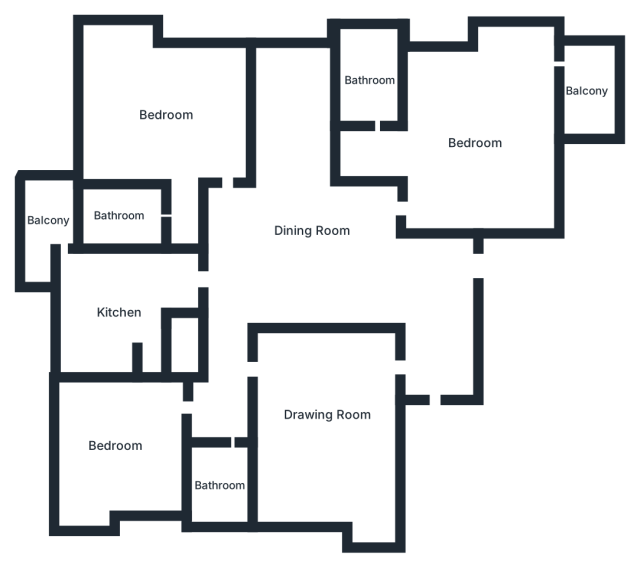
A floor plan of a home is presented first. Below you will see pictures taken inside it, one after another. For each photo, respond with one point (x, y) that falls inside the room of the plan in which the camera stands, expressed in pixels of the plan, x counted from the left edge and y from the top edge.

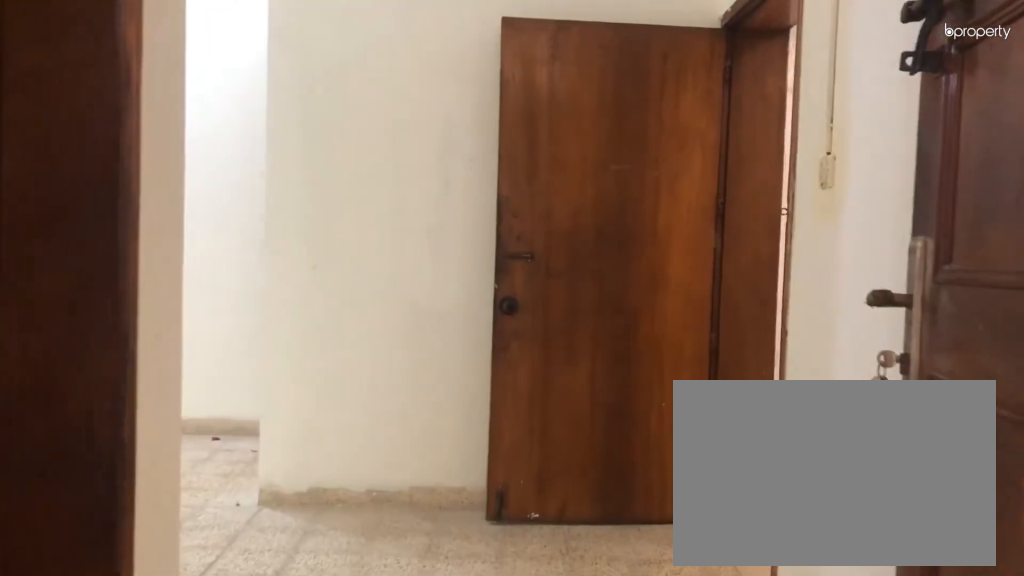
(434, 347)
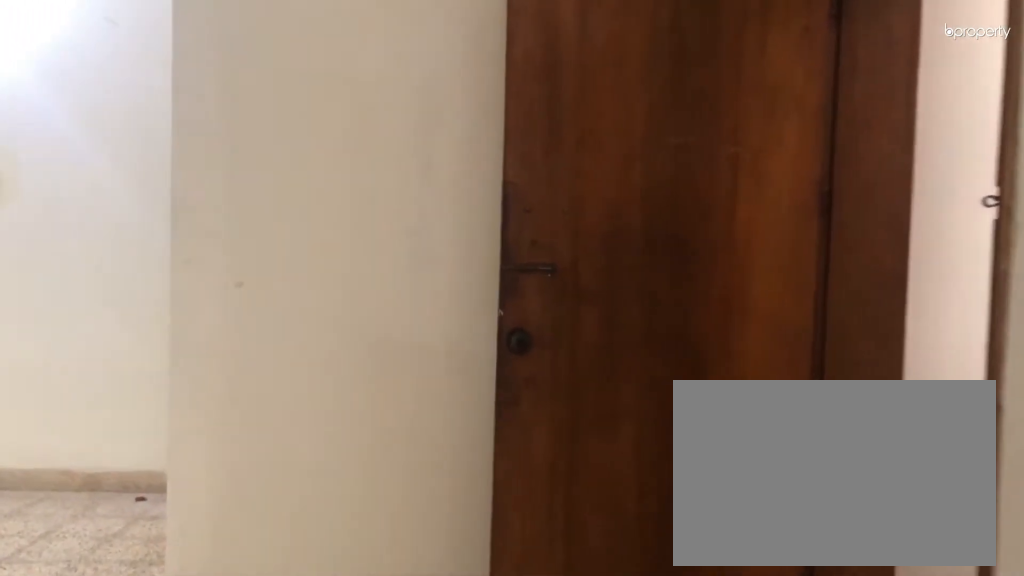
(434, 347)
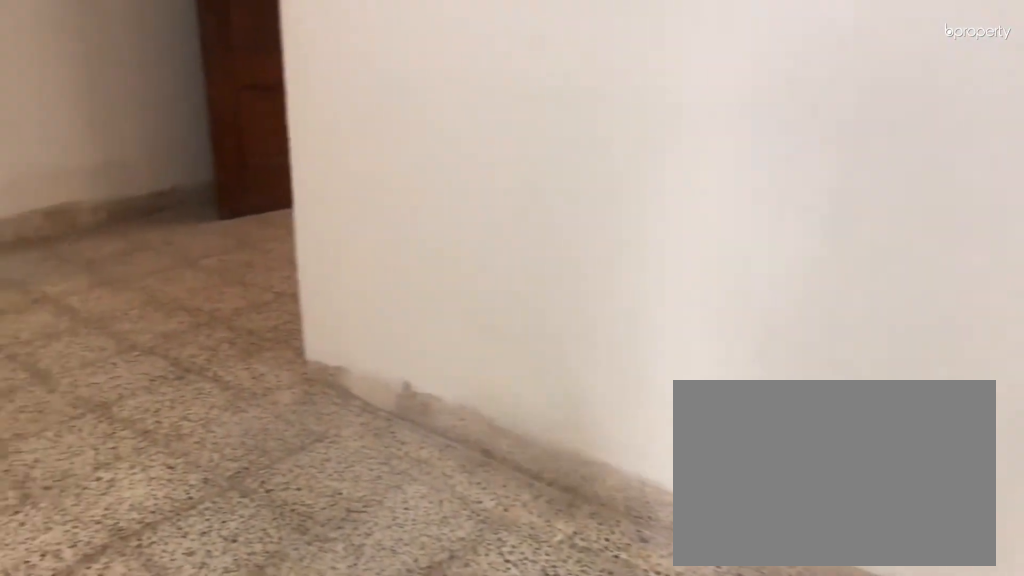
(306, 228)
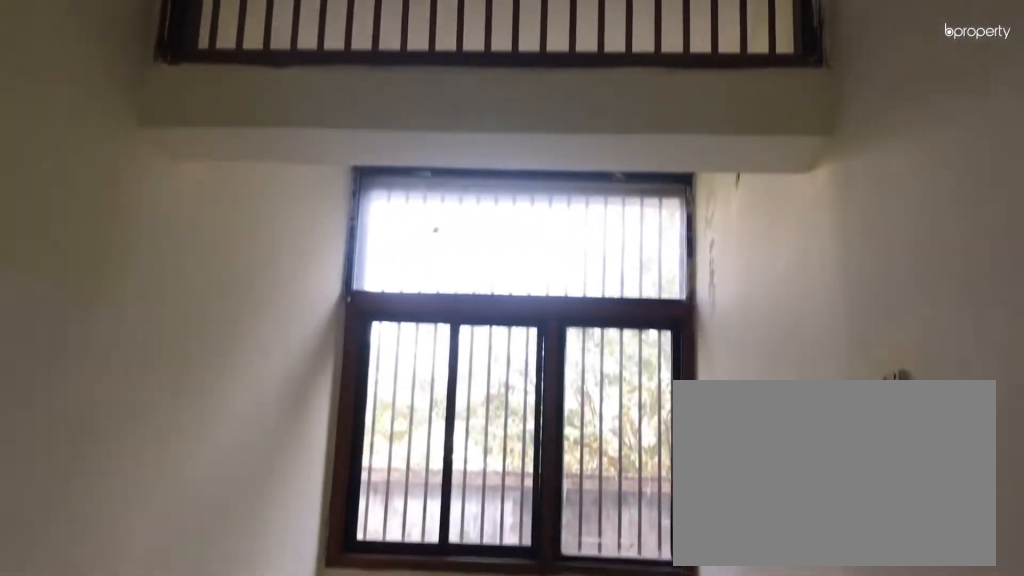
(306, 228)
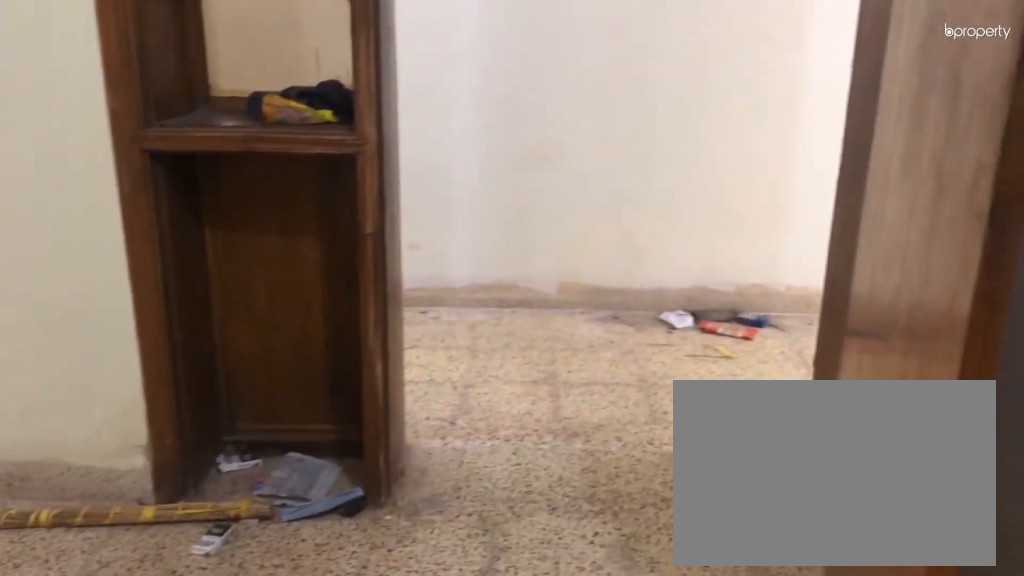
(328, 415)
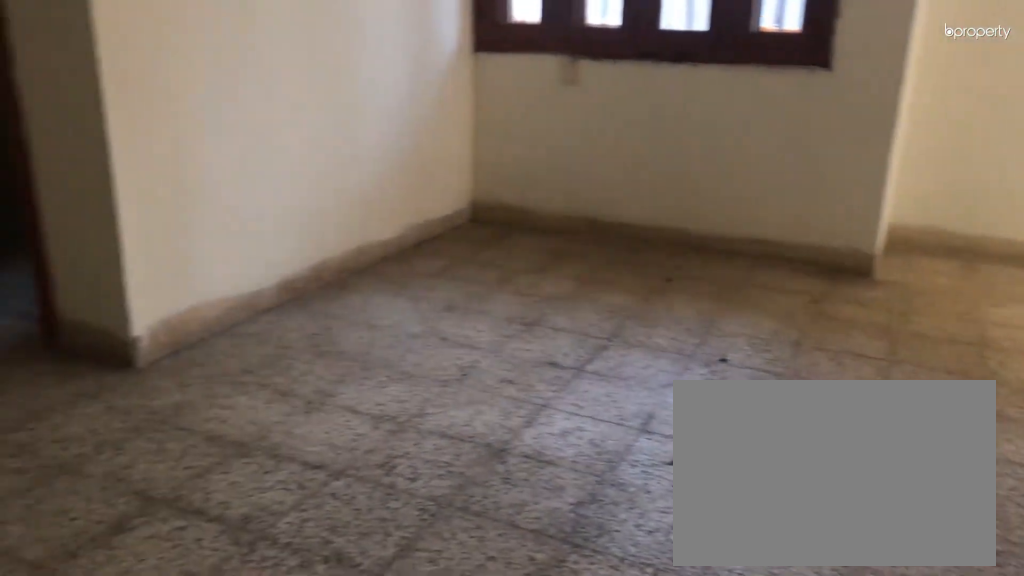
(473, 145)
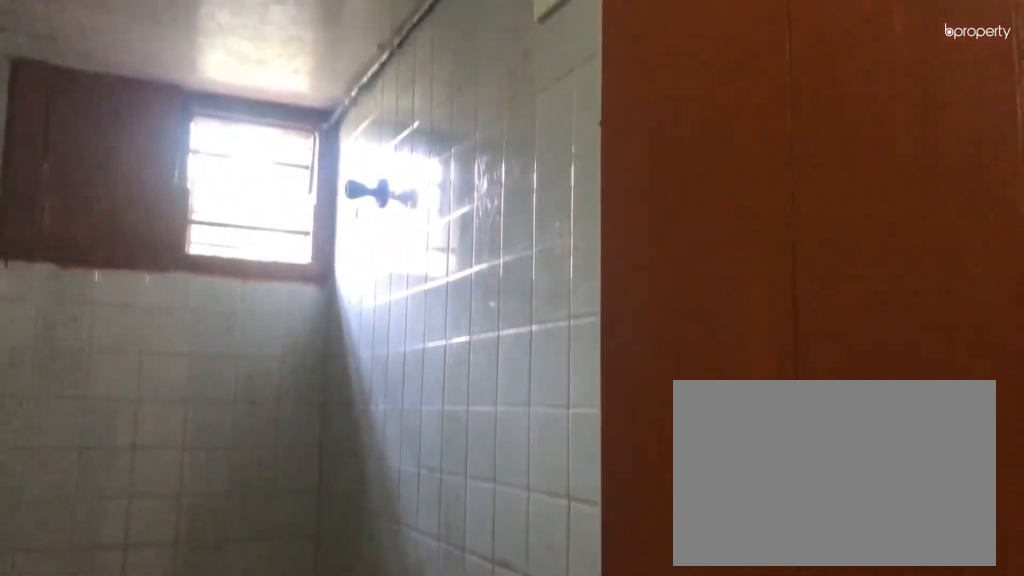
(369, 82)
